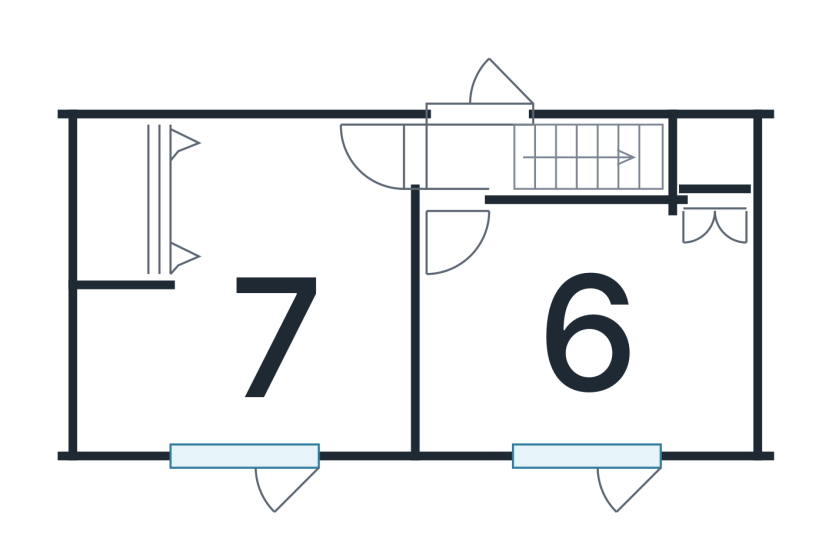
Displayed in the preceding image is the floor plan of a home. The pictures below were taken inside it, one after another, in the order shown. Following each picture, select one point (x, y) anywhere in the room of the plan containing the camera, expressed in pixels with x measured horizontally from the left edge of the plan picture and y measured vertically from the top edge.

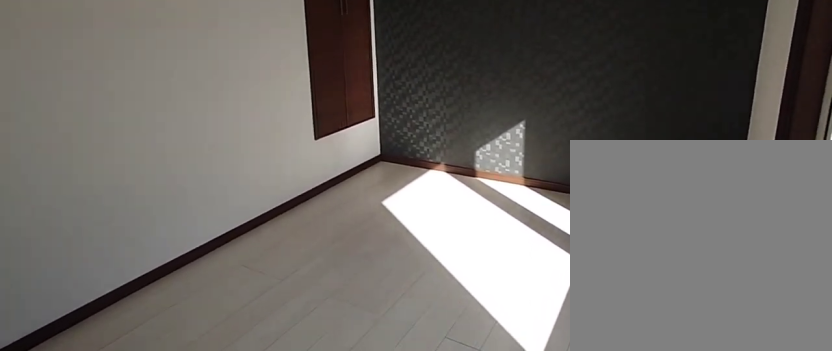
(586, 314)
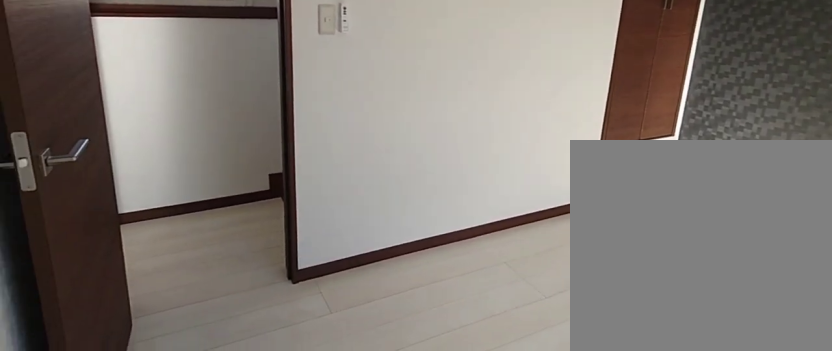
(586, 314)
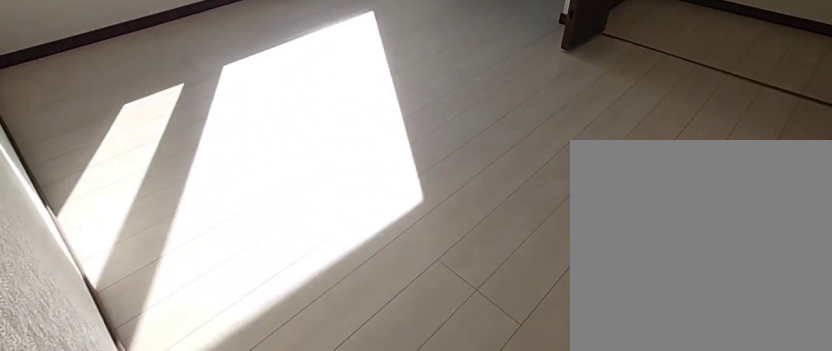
(264, 262)
